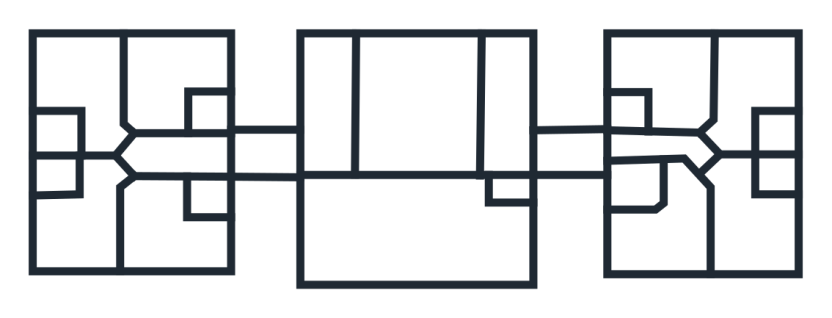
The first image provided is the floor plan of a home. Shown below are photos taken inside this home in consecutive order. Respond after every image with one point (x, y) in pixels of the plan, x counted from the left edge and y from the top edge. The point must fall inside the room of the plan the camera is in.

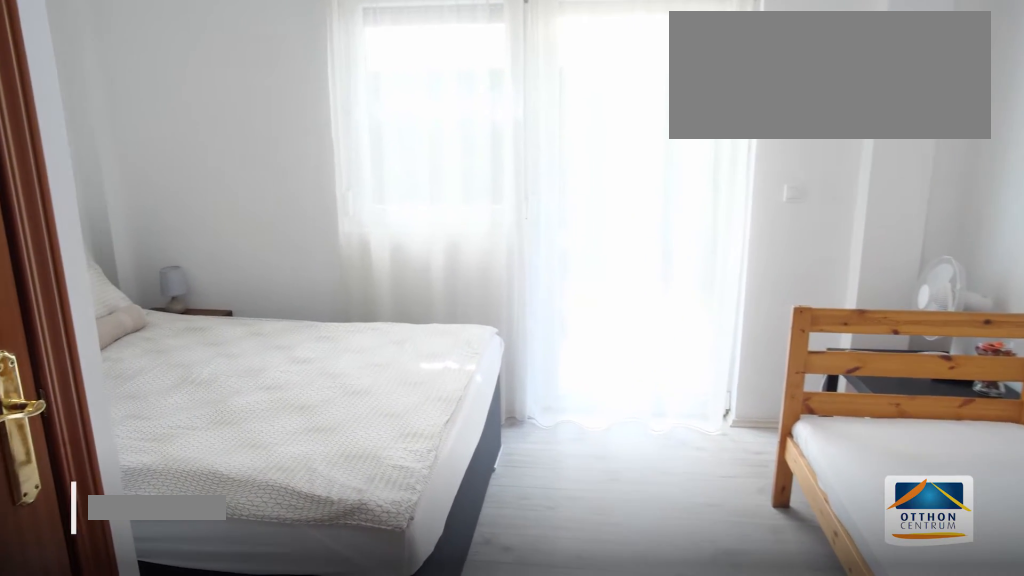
(153, 229)
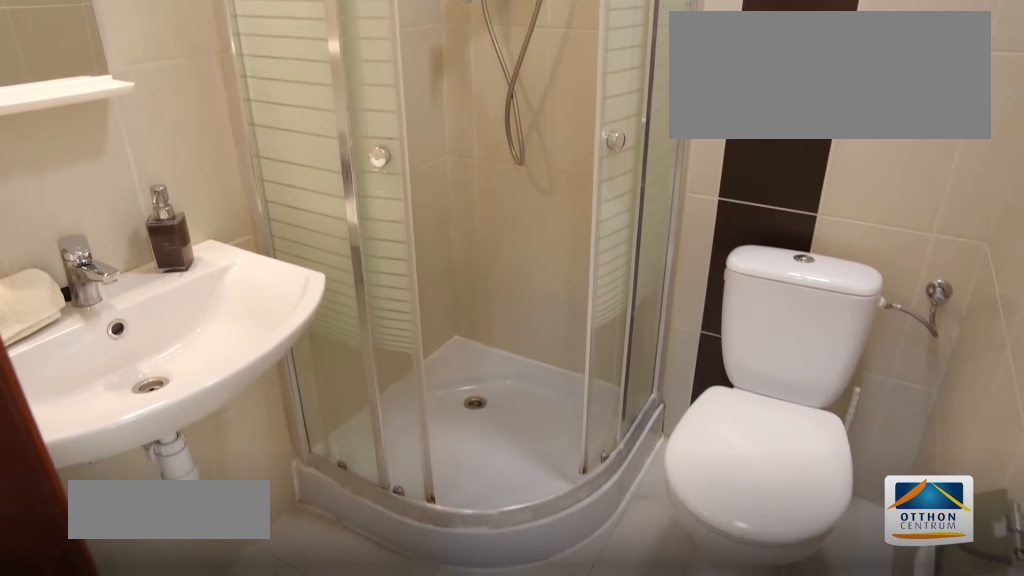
(209, 198)
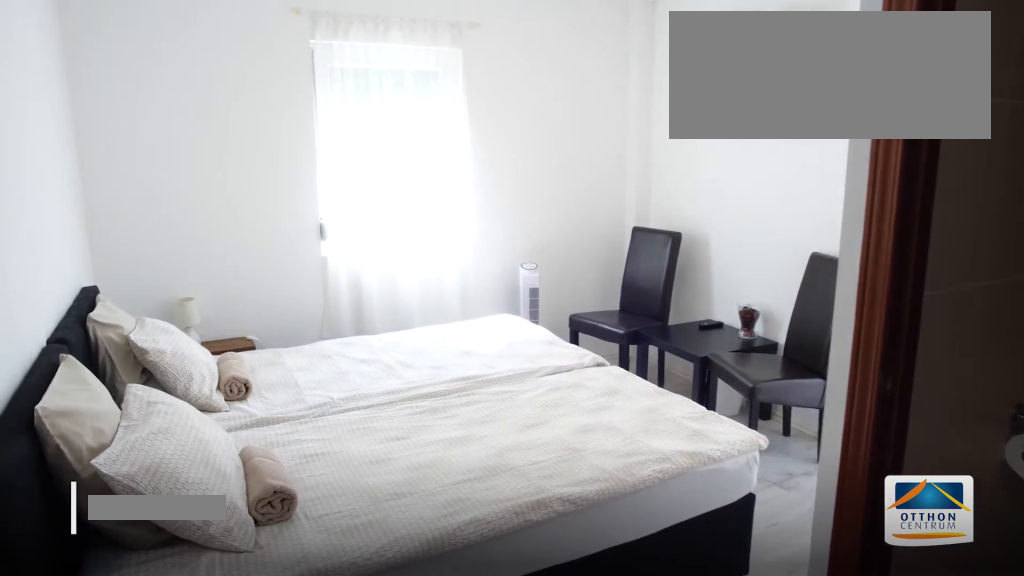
(79, 226)
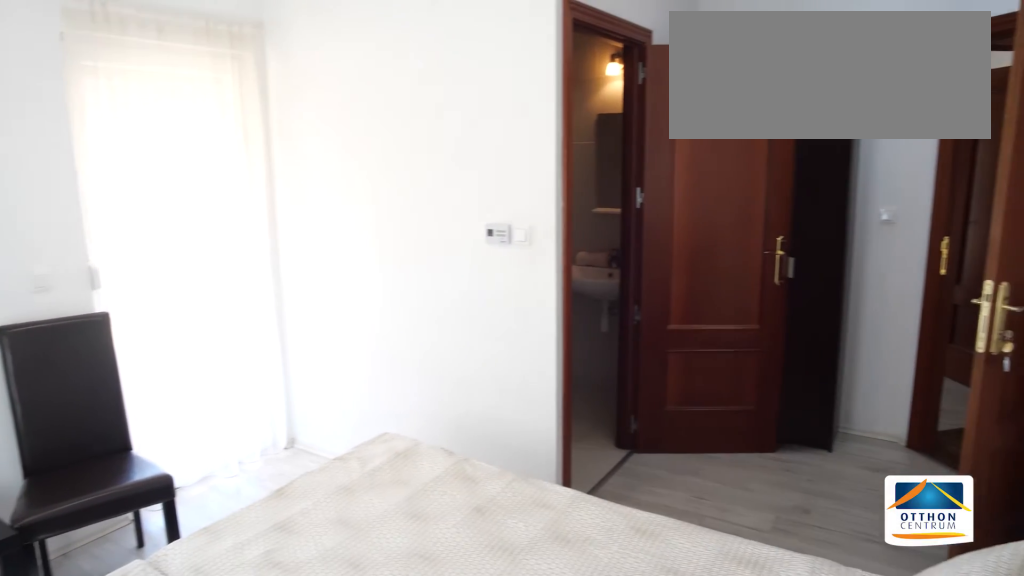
(79, 225)
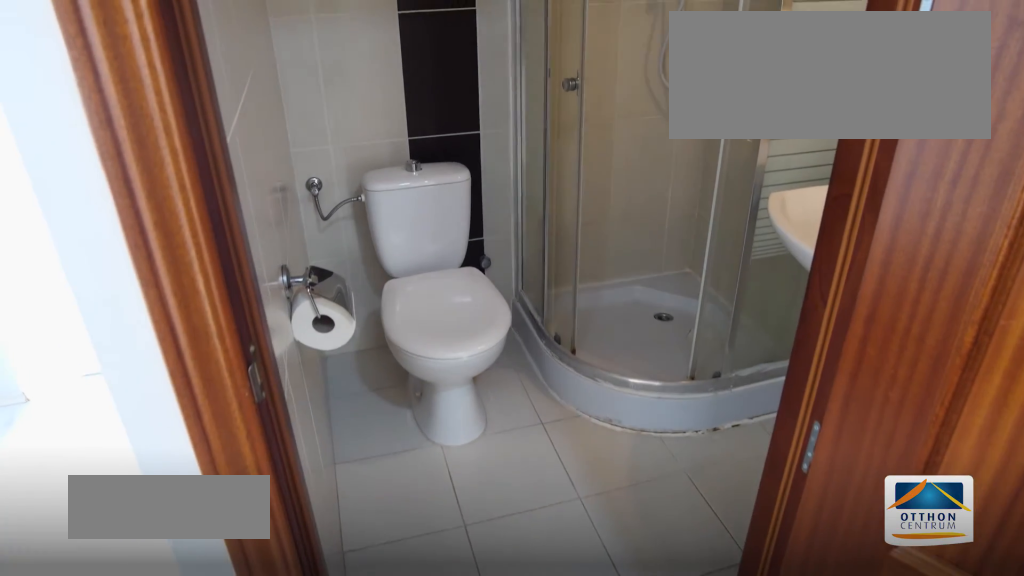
(59, 176)
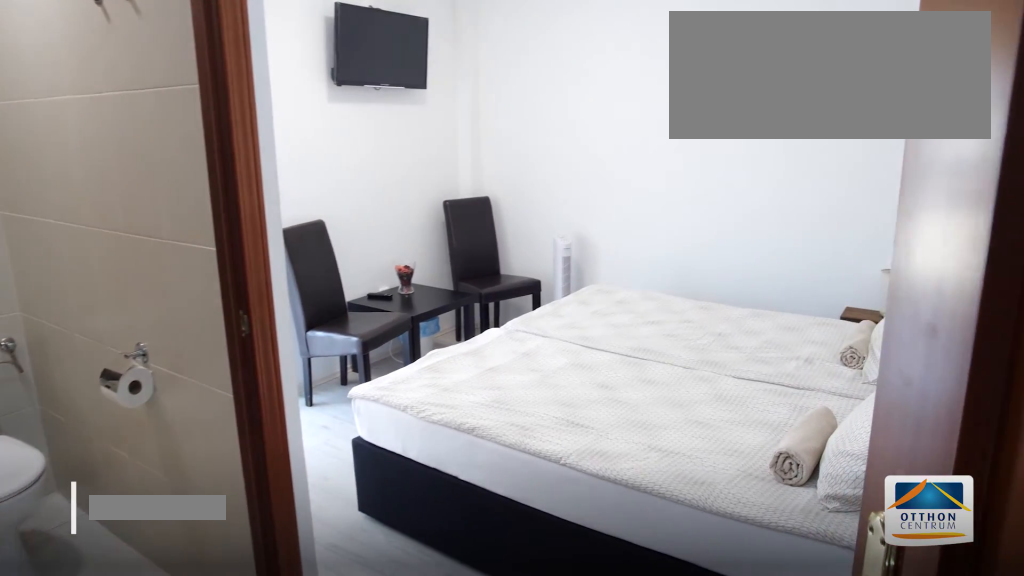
(75, 76)
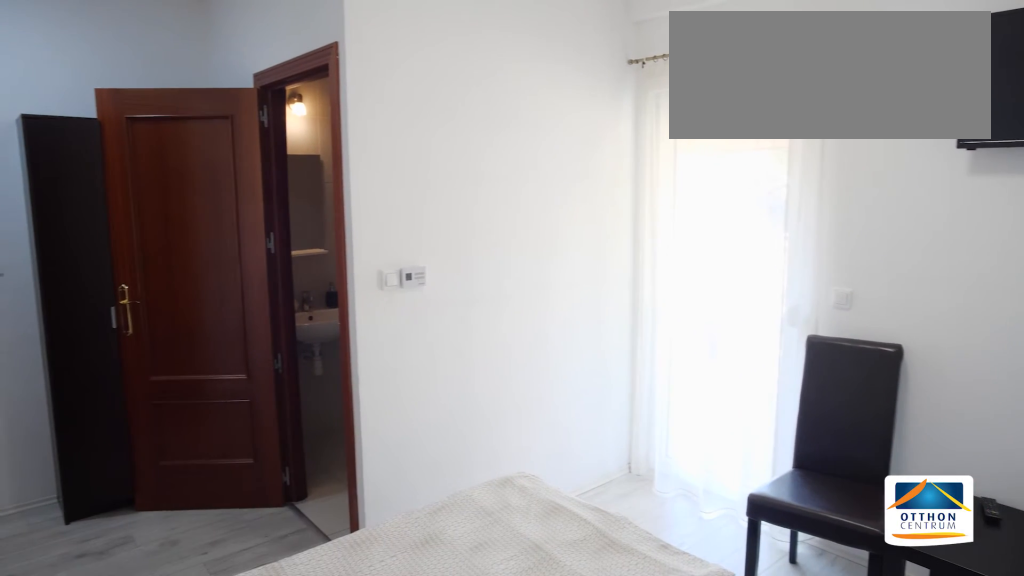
(75, 76)
